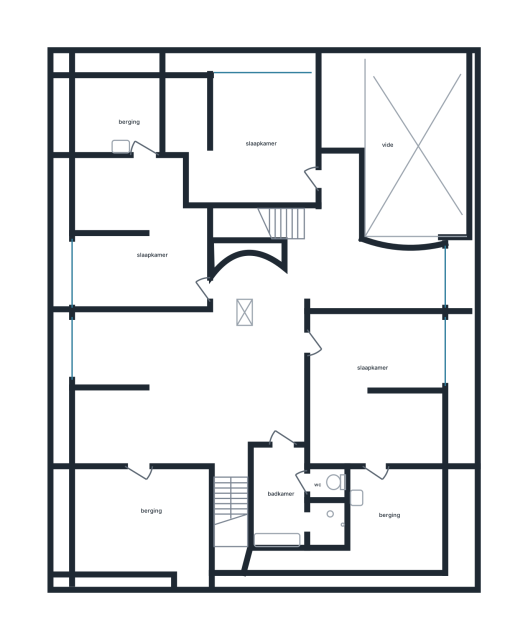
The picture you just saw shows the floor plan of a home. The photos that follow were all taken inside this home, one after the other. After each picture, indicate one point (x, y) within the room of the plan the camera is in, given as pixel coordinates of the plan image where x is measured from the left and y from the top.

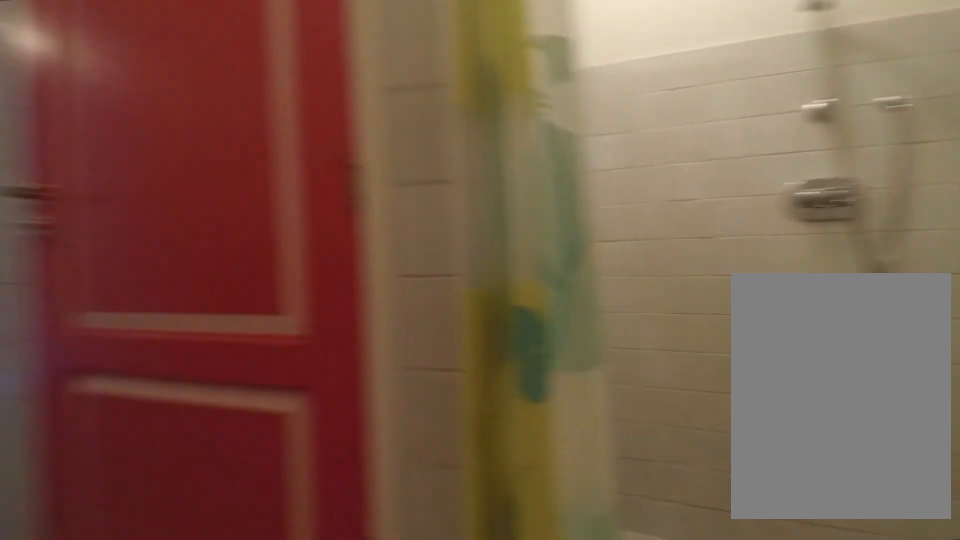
(291, 503)
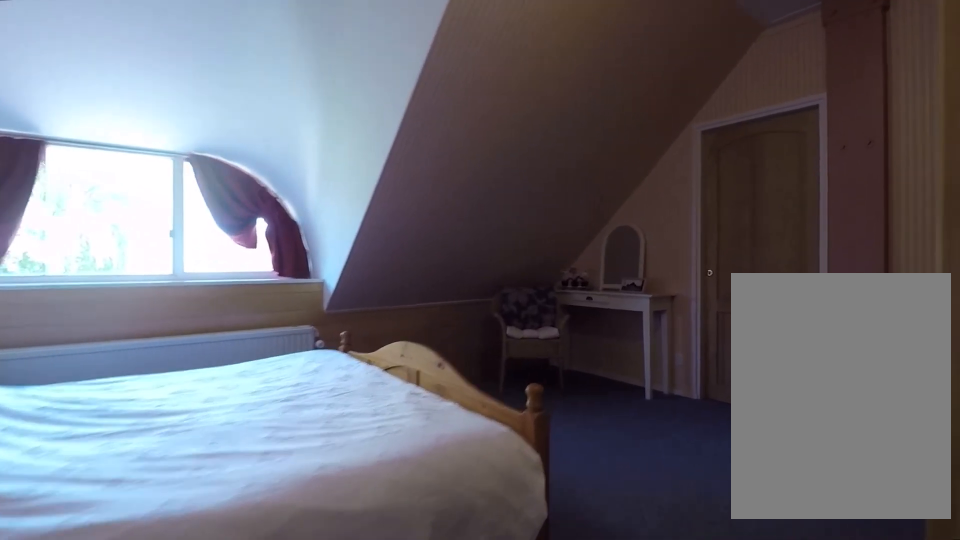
(370, 384)
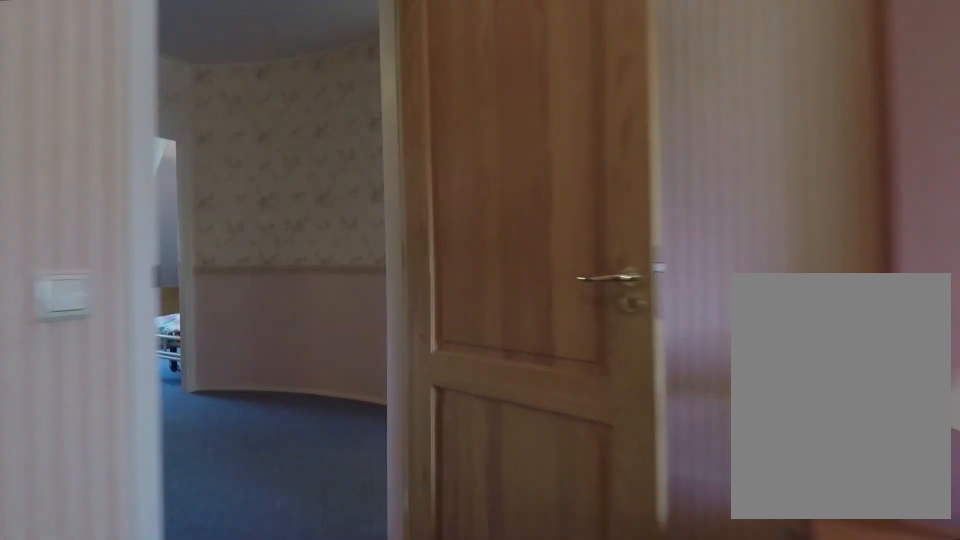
(370, 384)
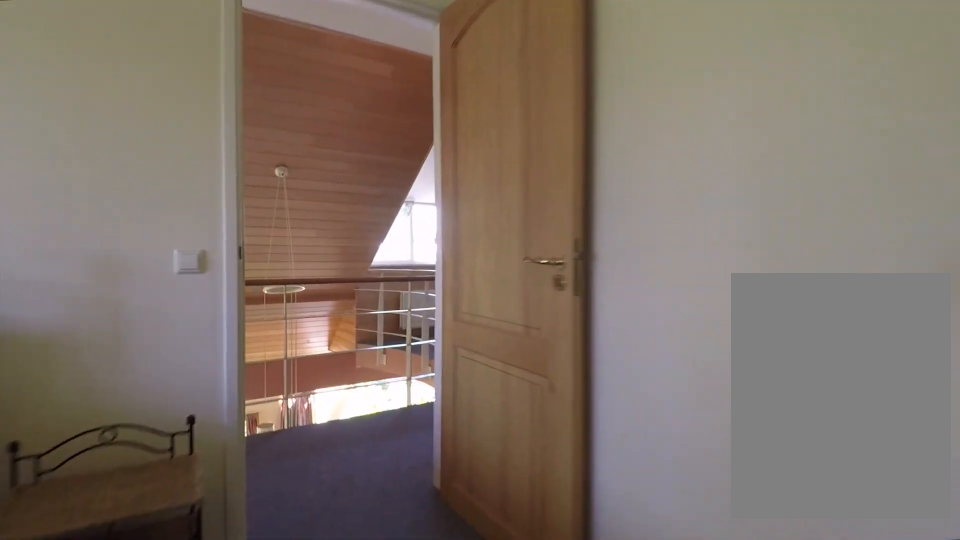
(247, 140)
